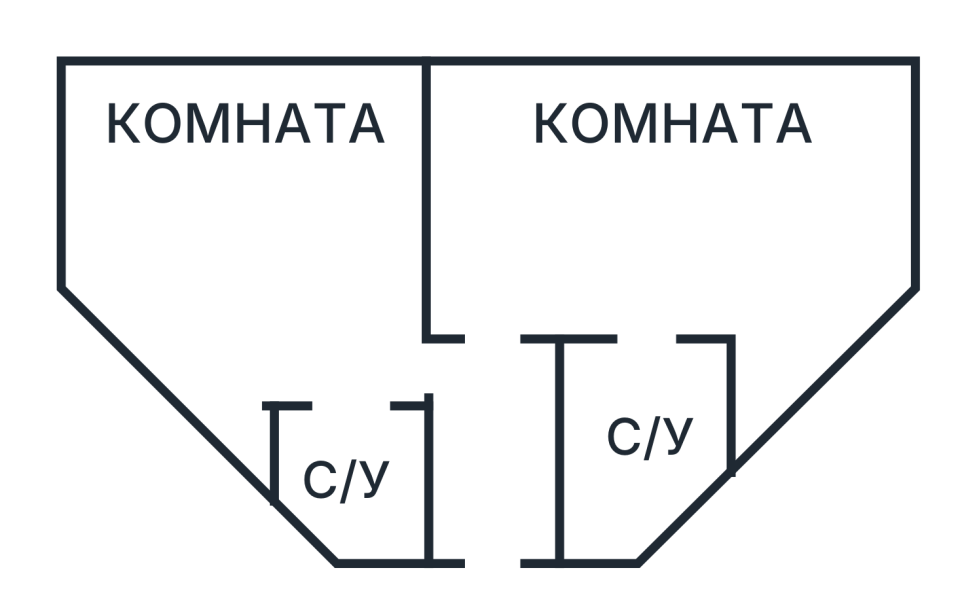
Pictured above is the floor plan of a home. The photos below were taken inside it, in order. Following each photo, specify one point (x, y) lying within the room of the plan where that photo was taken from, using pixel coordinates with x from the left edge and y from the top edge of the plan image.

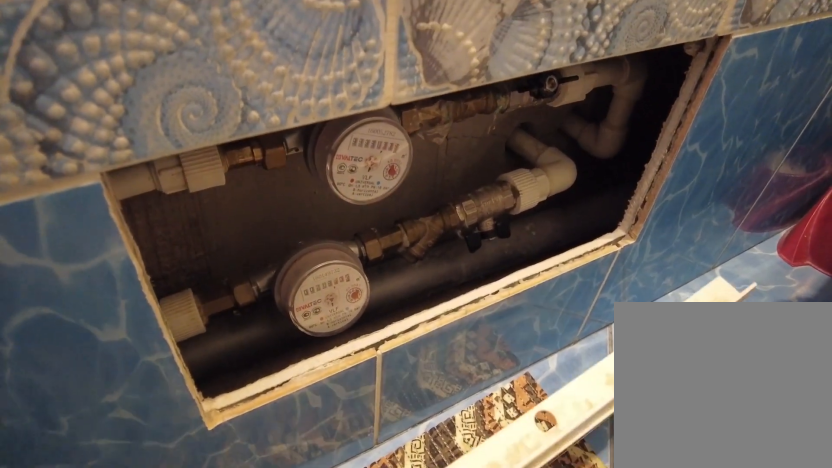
(370, 459)
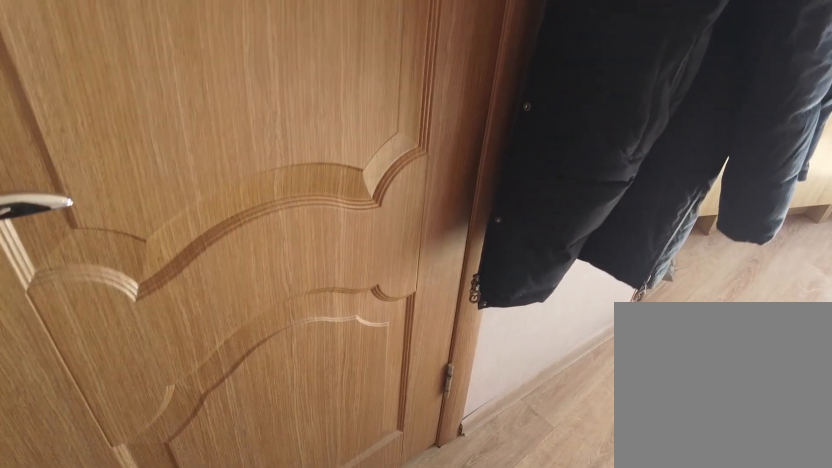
(323, 353)
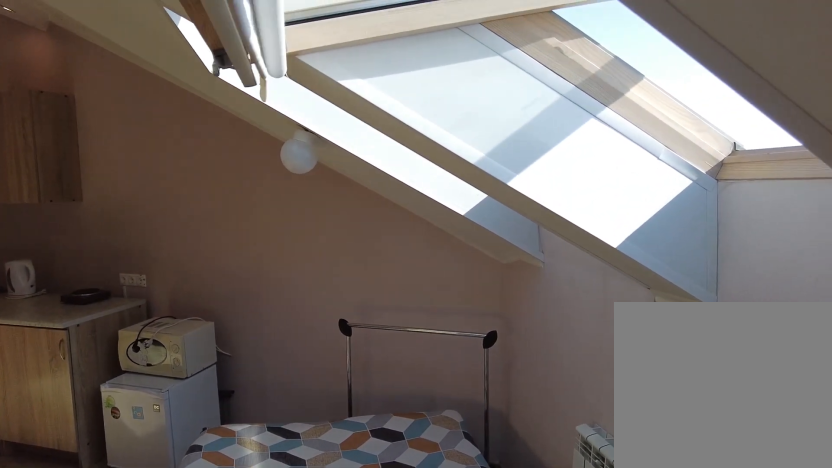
(355, 157)
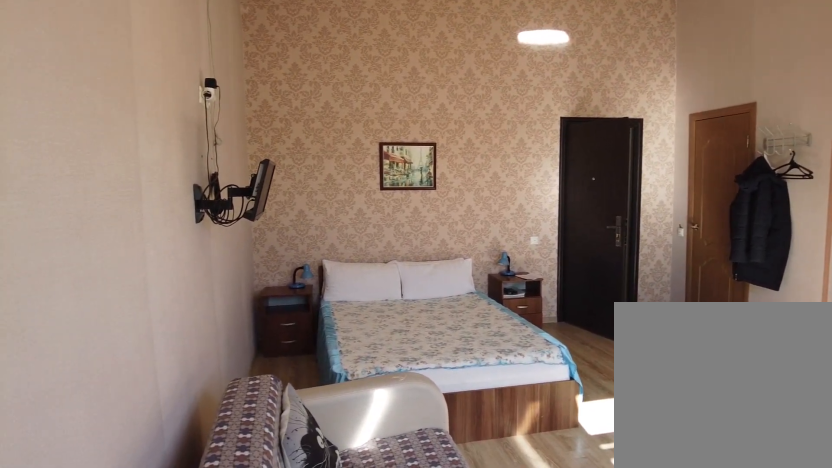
(355, 157)
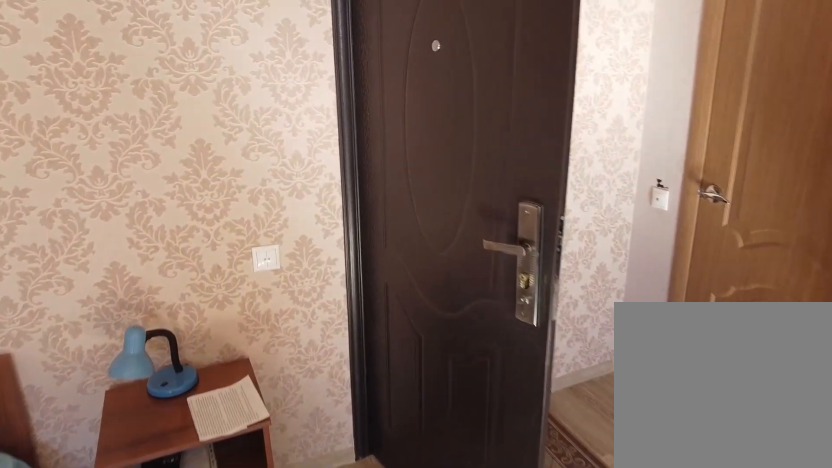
(380, 292)
